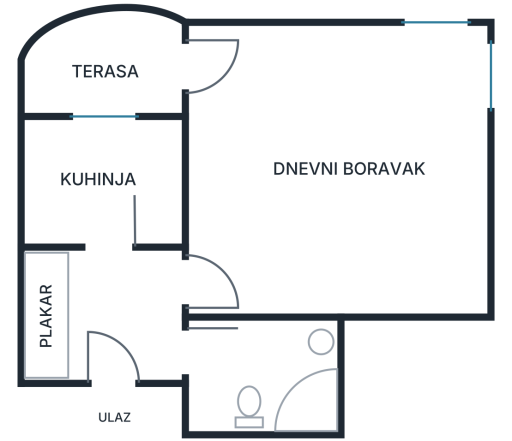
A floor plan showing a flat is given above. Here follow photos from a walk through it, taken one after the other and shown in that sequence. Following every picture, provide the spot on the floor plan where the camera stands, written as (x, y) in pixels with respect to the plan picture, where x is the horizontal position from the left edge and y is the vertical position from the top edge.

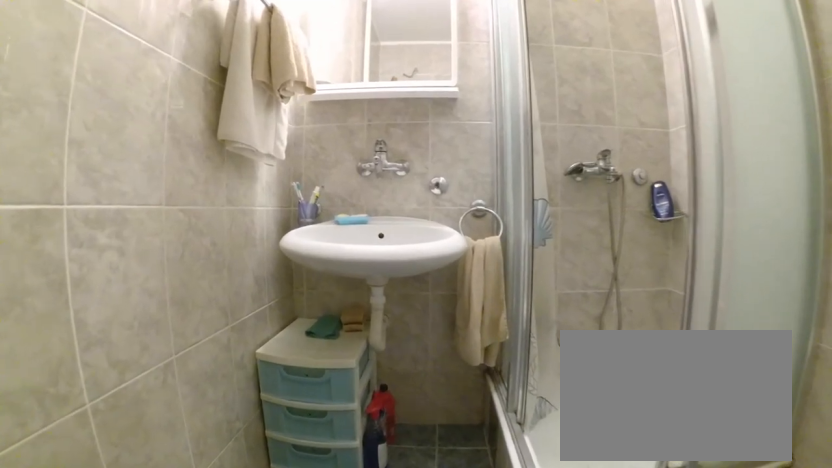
(235, 345)
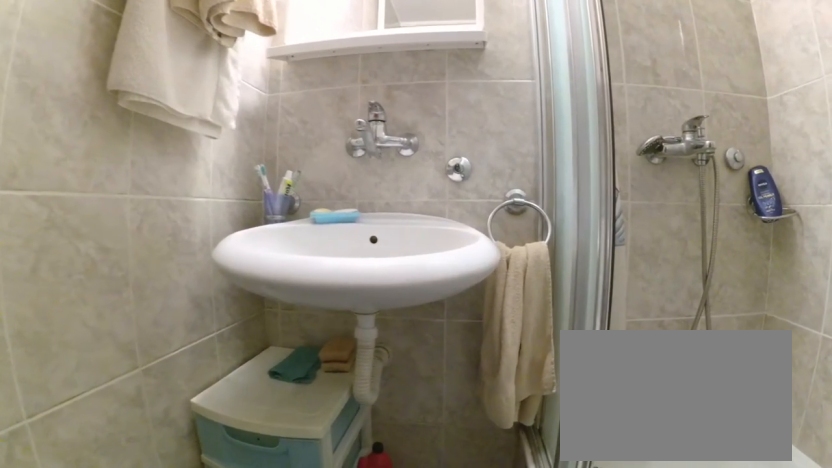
(279, 344)
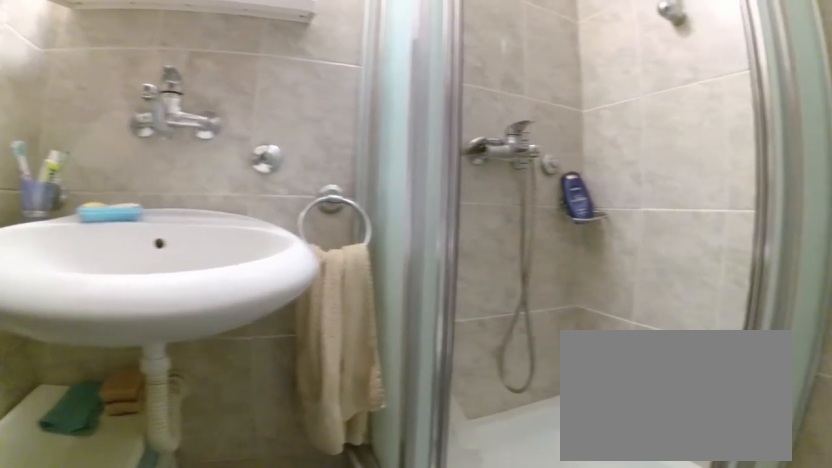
(289, 338)
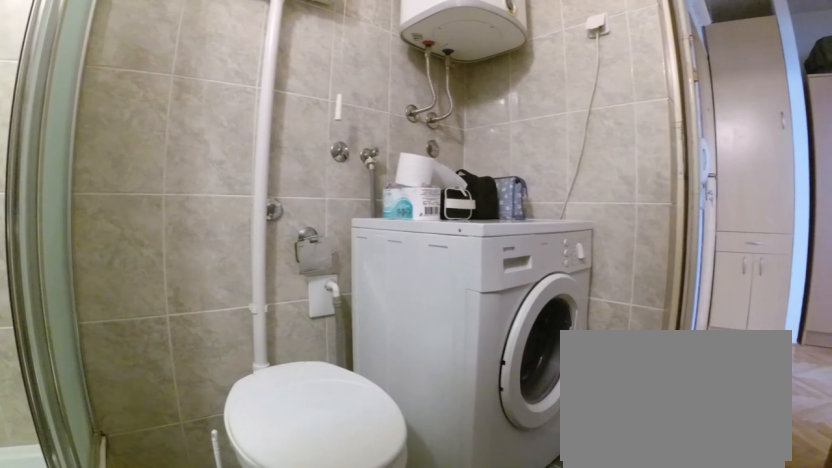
(324, 333)
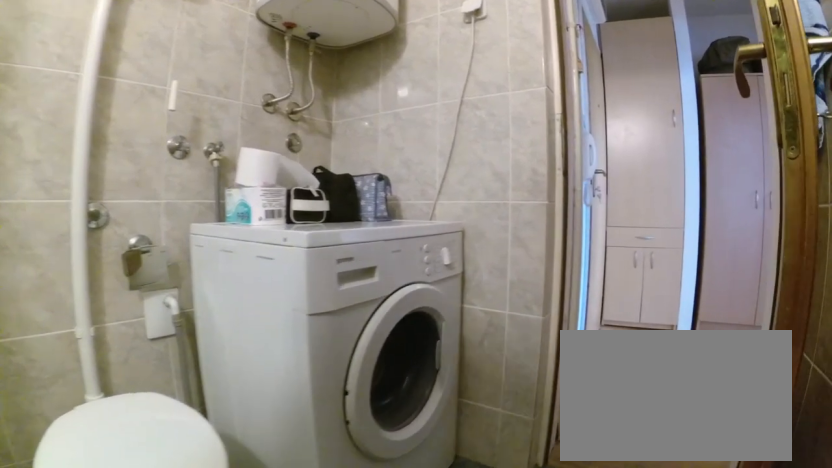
(305, 344)
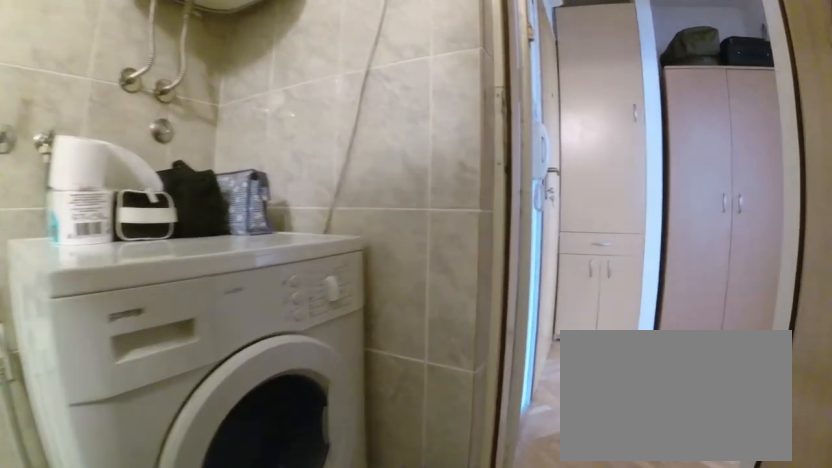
(275, 343)
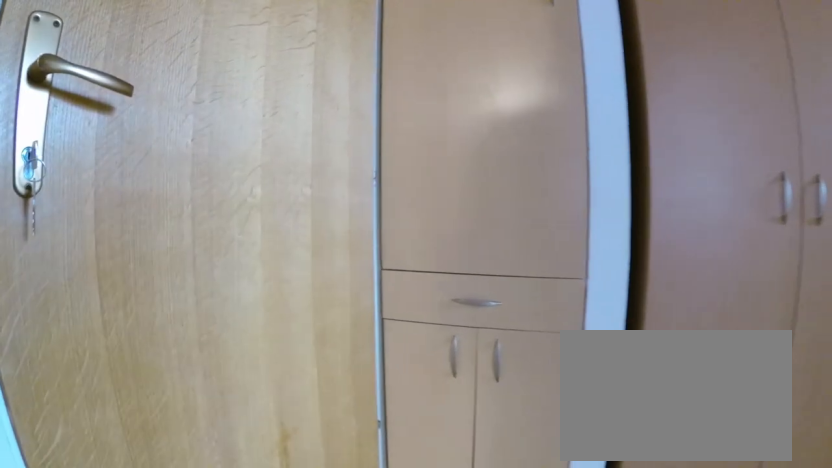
(142, 343)
